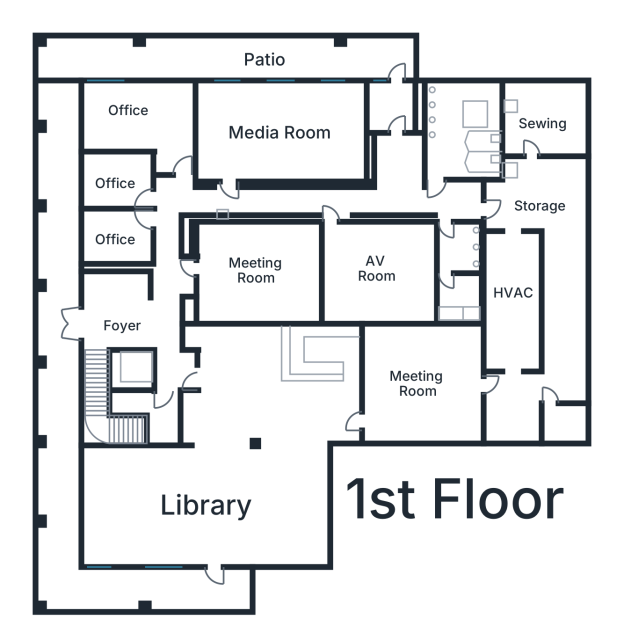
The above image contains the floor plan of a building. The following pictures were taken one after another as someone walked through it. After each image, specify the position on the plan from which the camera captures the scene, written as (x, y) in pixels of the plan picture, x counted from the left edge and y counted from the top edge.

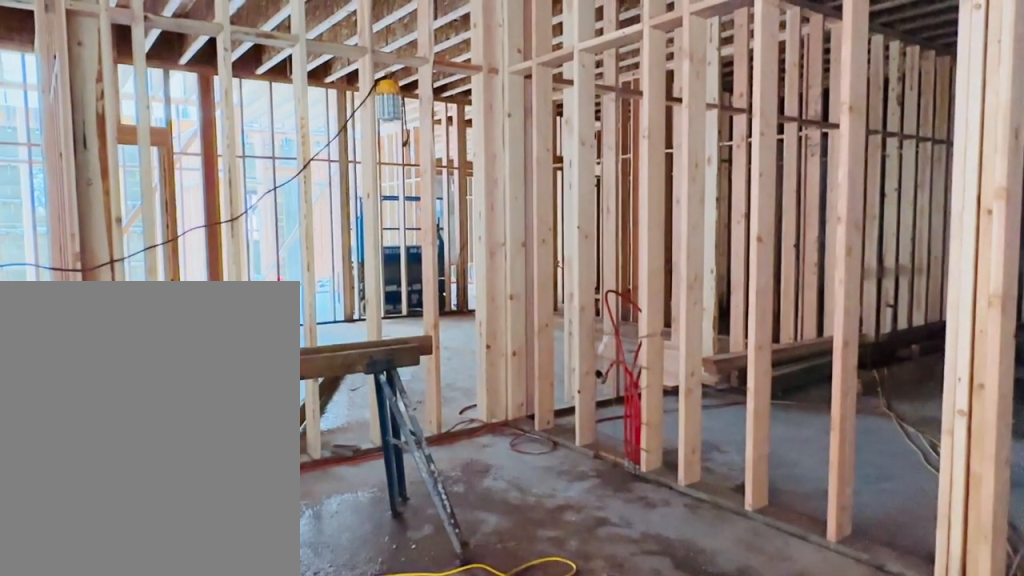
(331, 386)
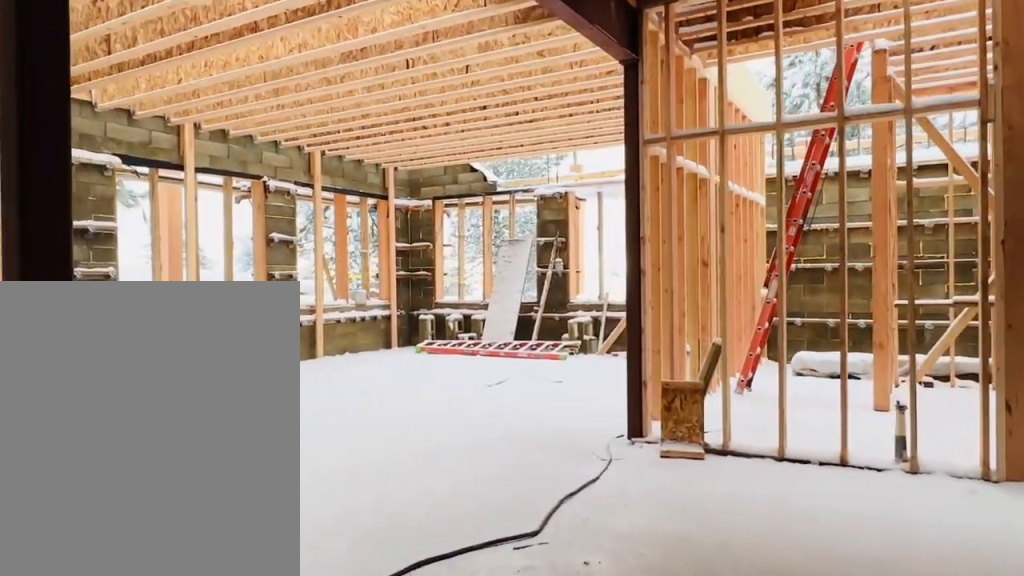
(296, 407)
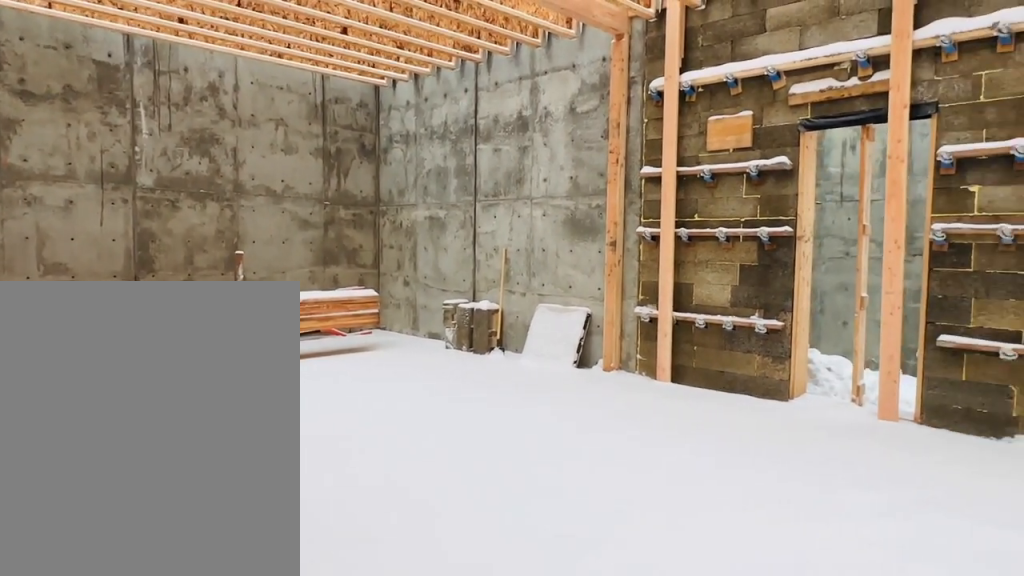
(188, 469)
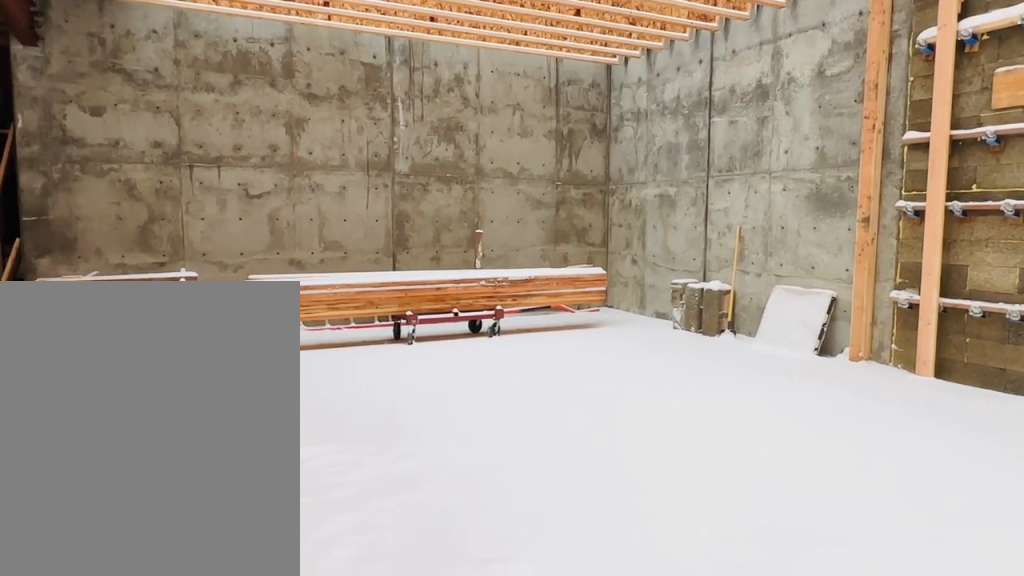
(188, 469)
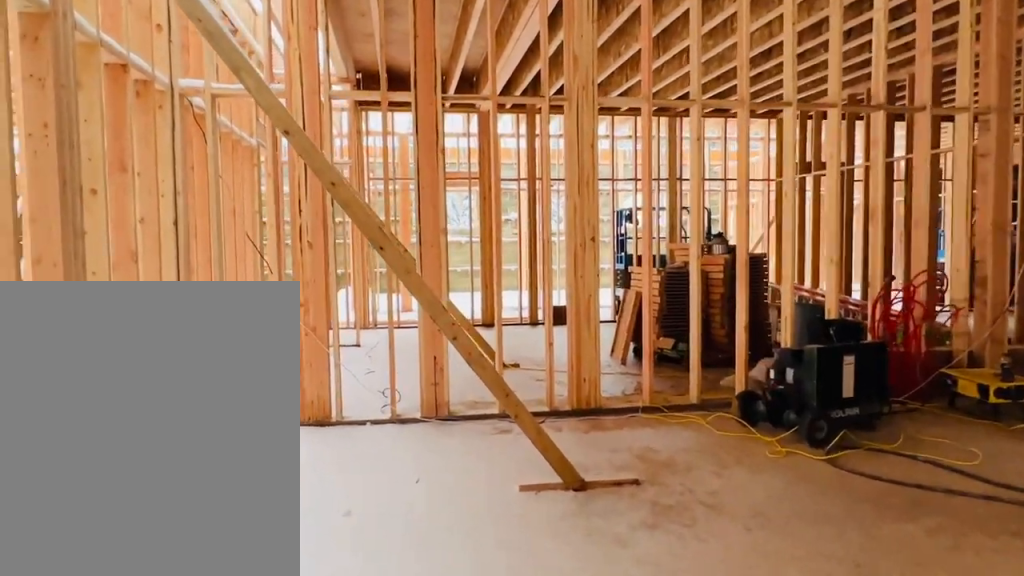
(197, 401)
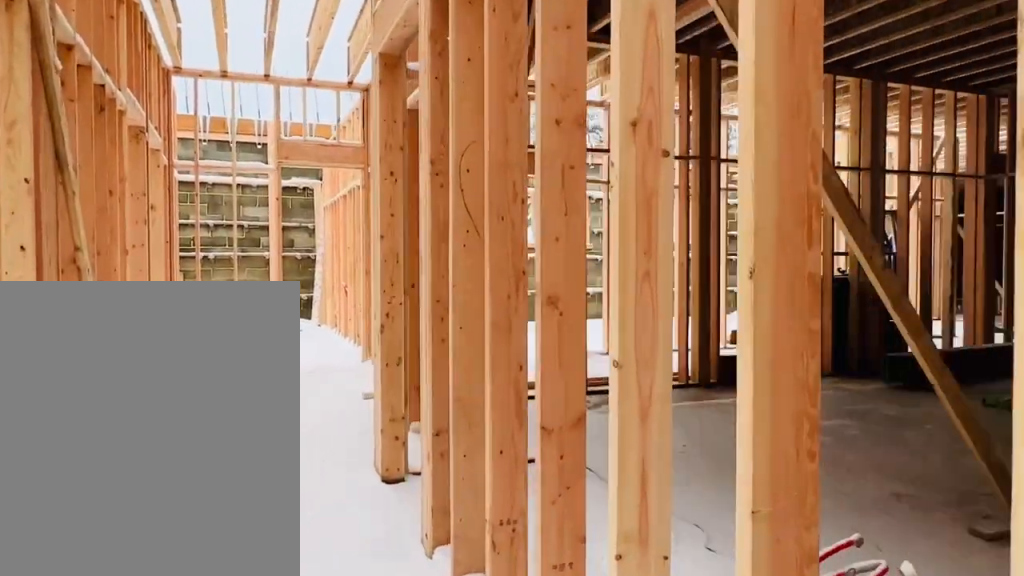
(172, 342)
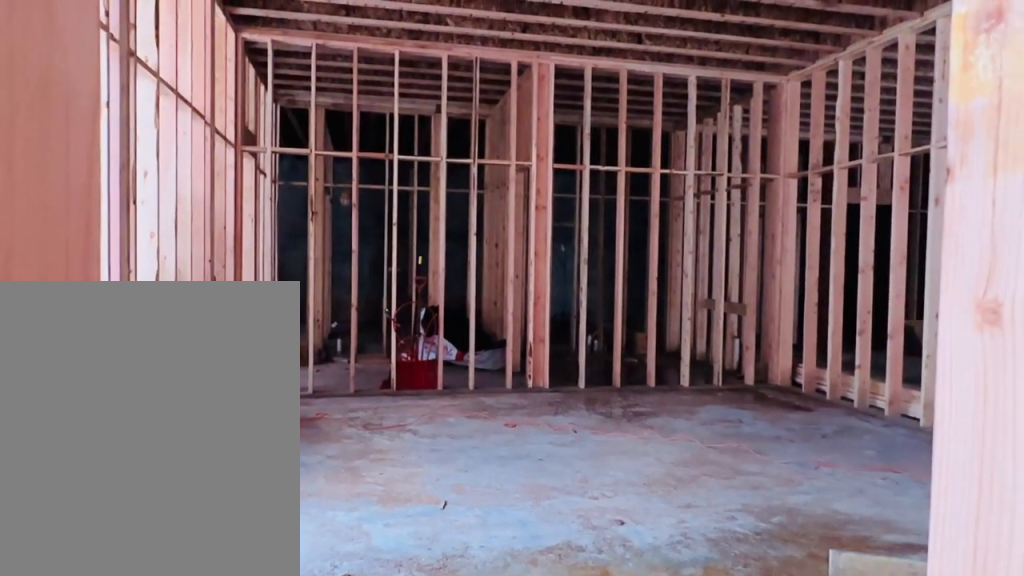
(305, 258)
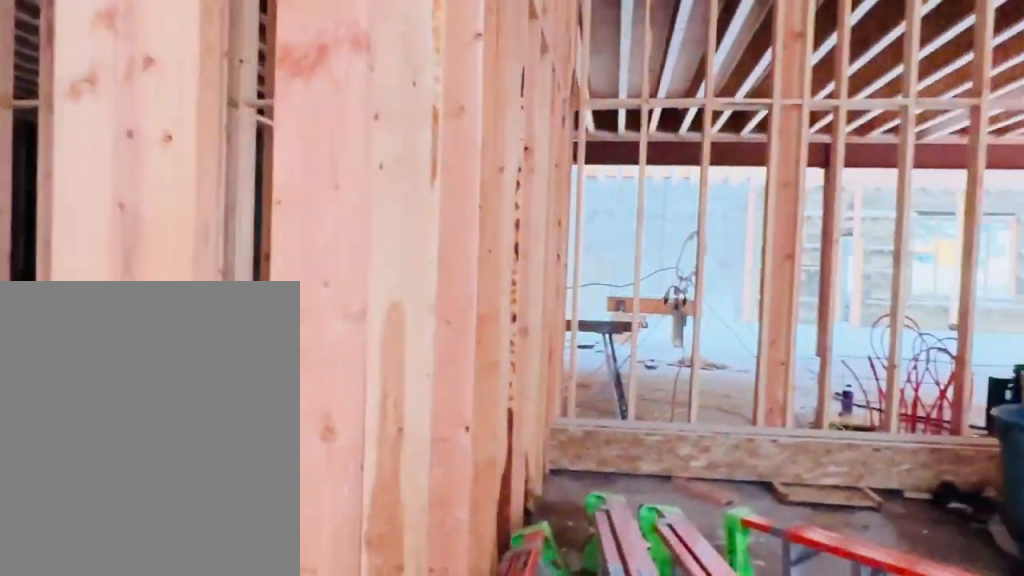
(305, 258)
